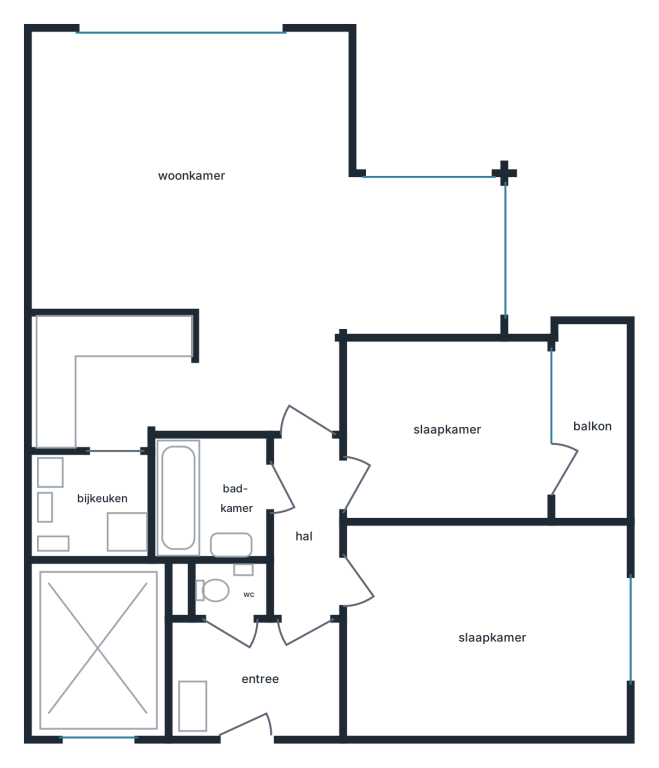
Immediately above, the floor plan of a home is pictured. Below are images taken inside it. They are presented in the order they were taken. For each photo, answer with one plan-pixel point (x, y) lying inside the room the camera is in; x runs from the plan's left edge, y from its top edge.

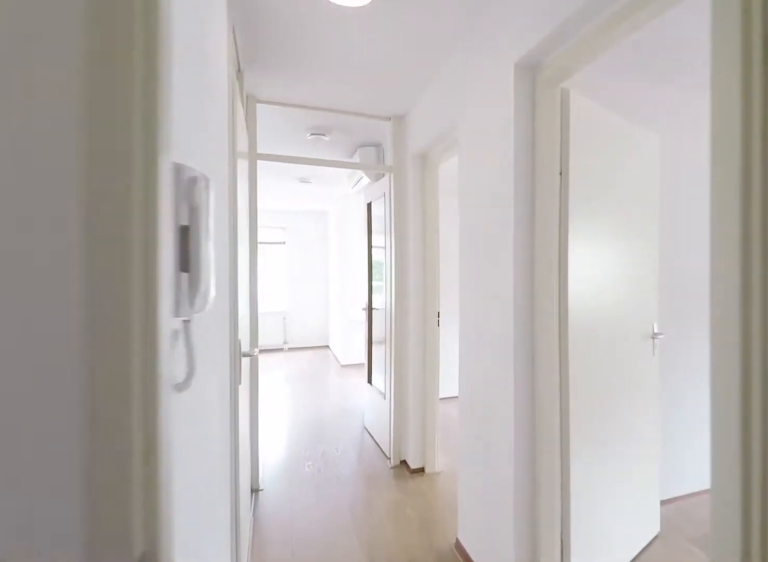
(282, 613)
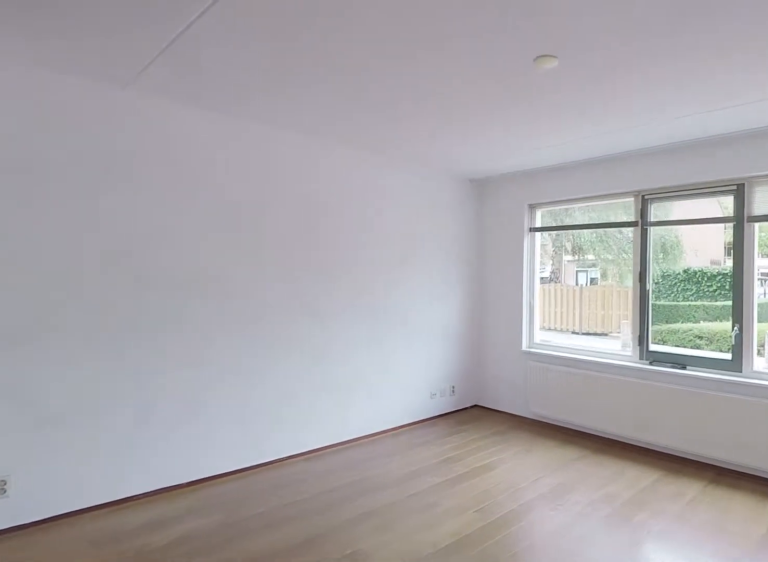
(182, 81)
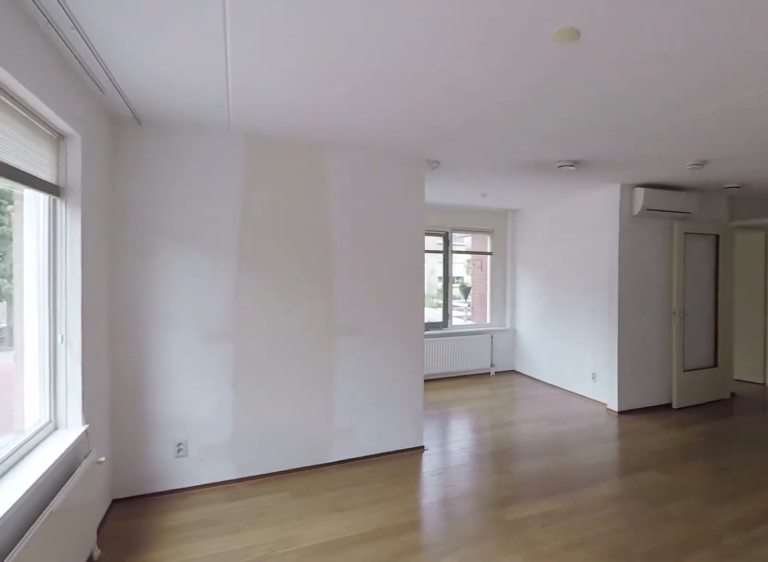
(244, 200)
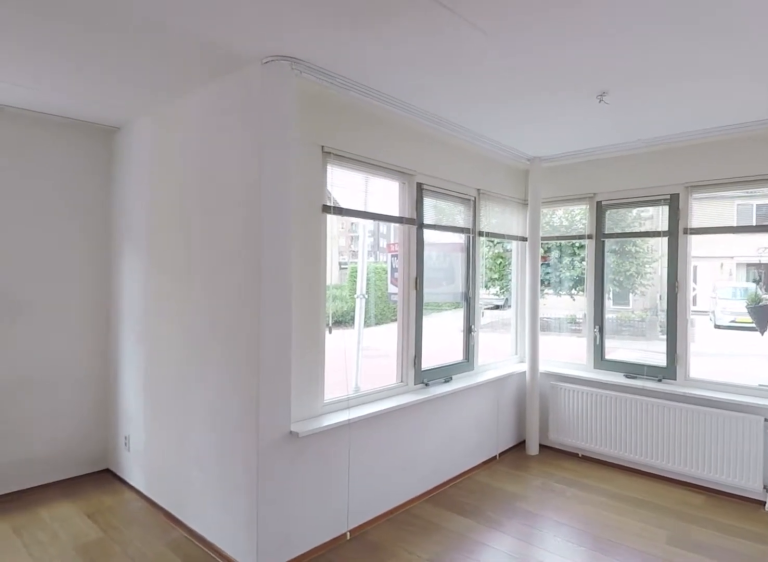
(244, 200)
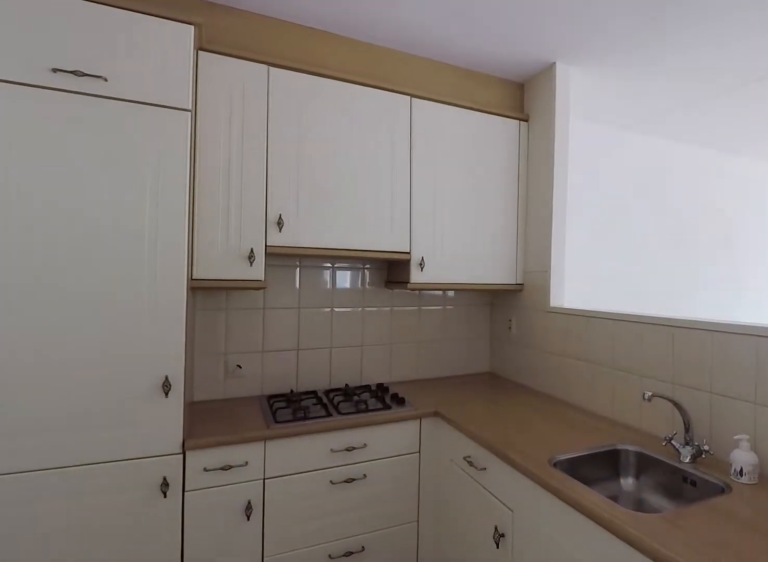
(90, 362)
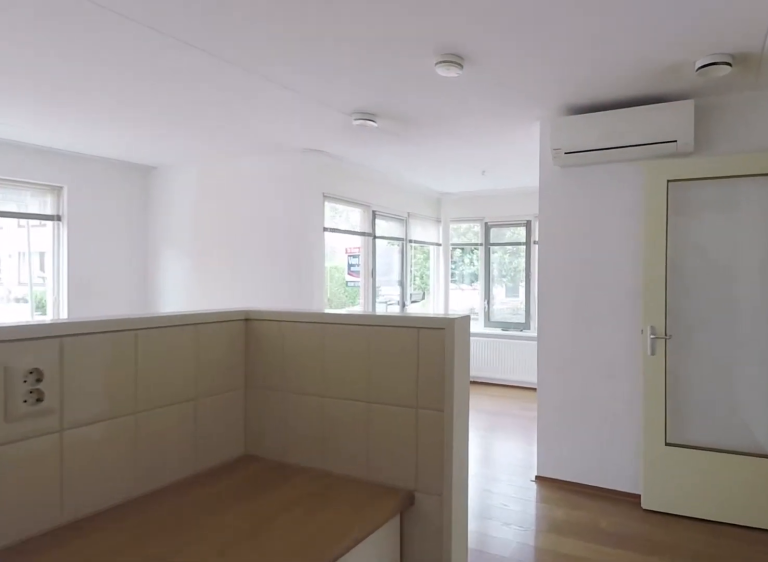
(90, 362)
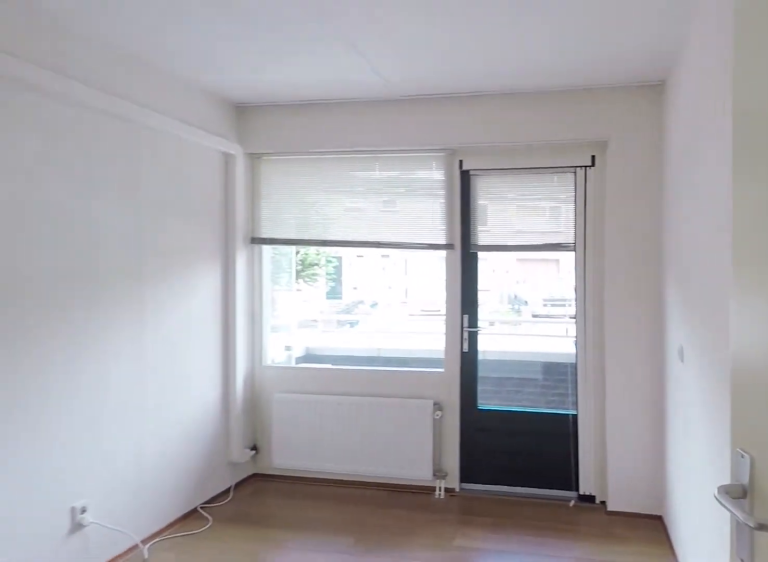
(445, 431)
